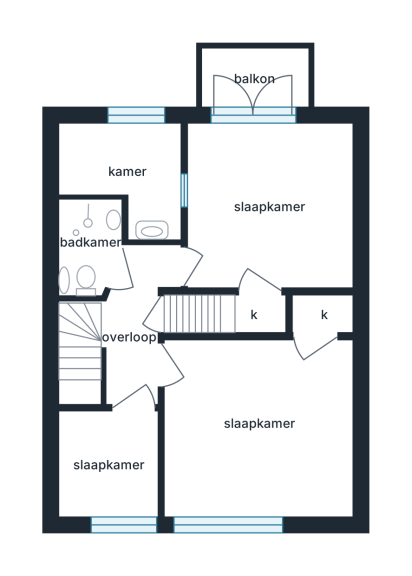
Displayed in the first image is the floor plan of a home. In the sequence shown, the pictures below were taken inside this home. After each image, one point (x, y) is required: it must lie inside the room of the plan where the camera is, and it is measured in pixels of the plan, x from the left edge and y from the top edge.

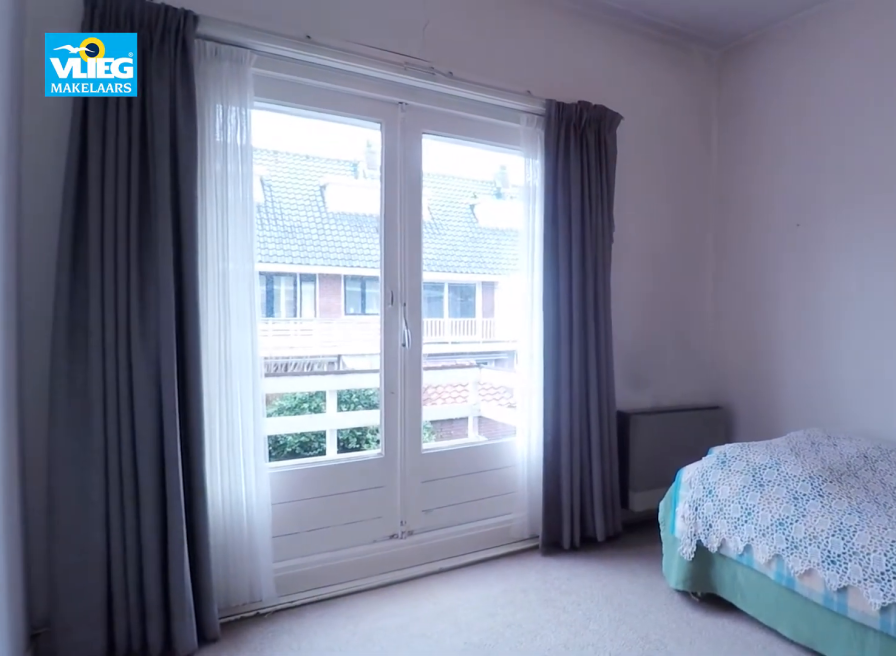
(246, 273)
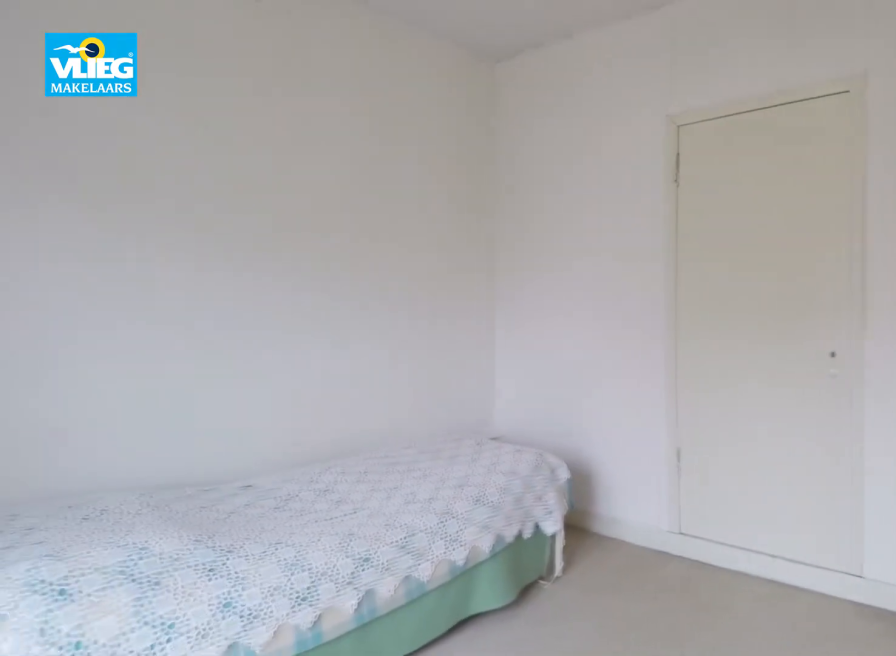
(246, 273)
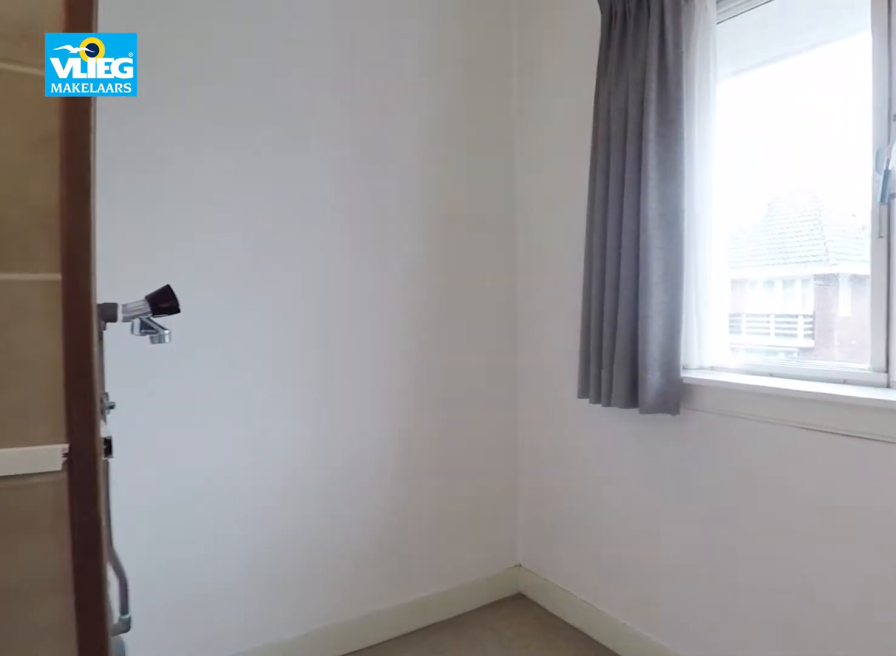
(112, 160)
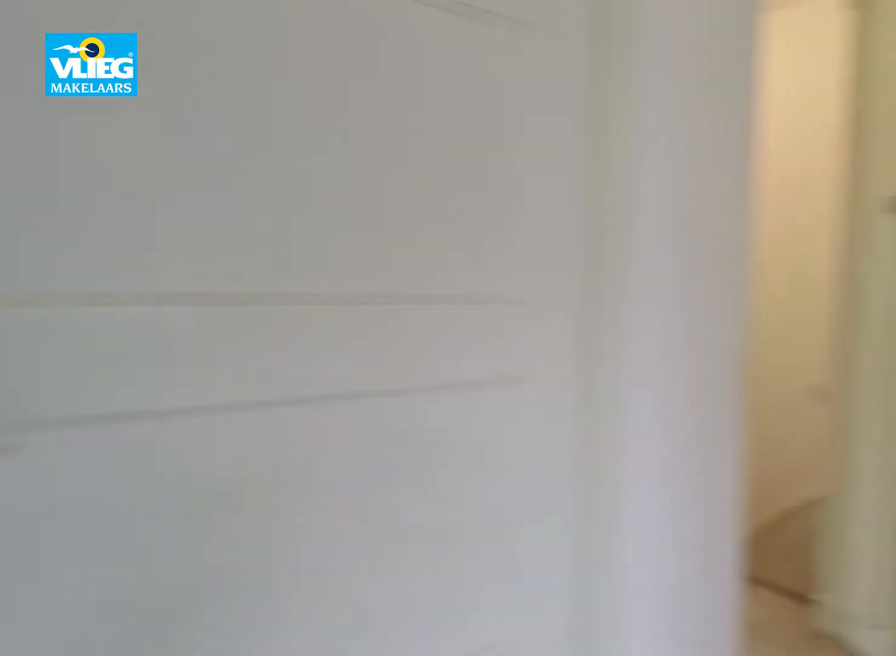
(246, 273)
